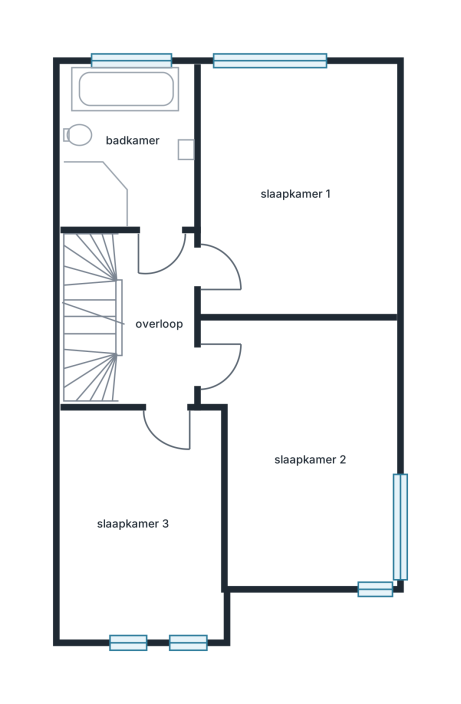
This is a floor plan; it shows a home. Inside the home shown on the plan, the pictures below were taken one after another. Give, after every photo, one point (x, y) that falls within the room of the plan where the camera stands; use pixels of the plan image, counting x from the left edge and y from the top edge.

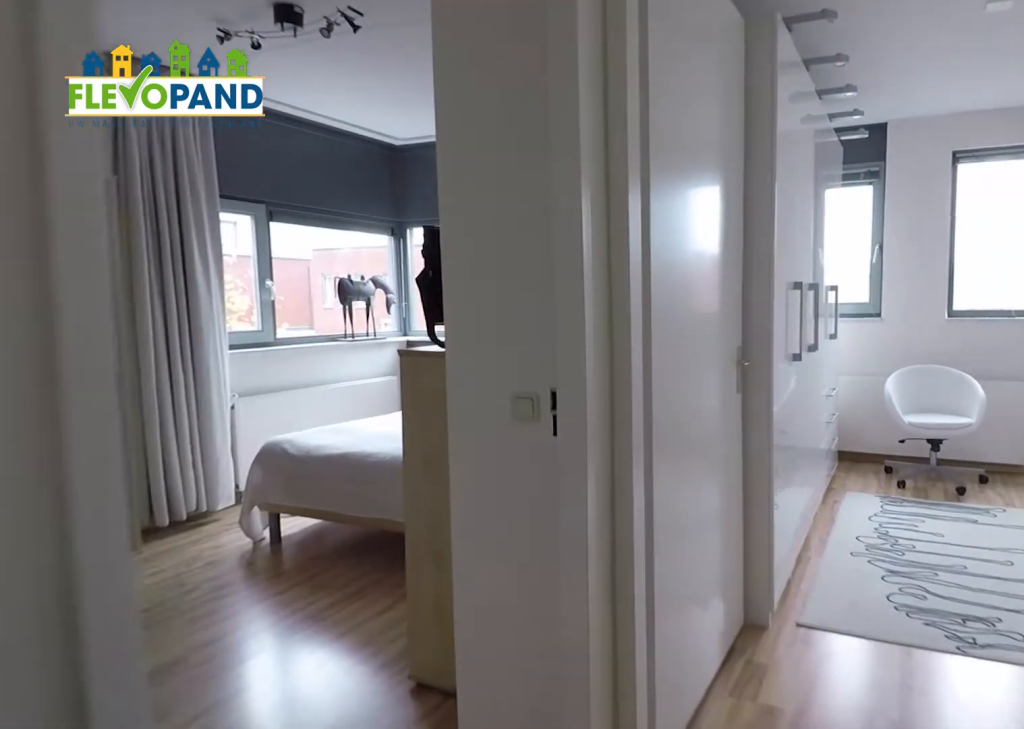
(156, 293)
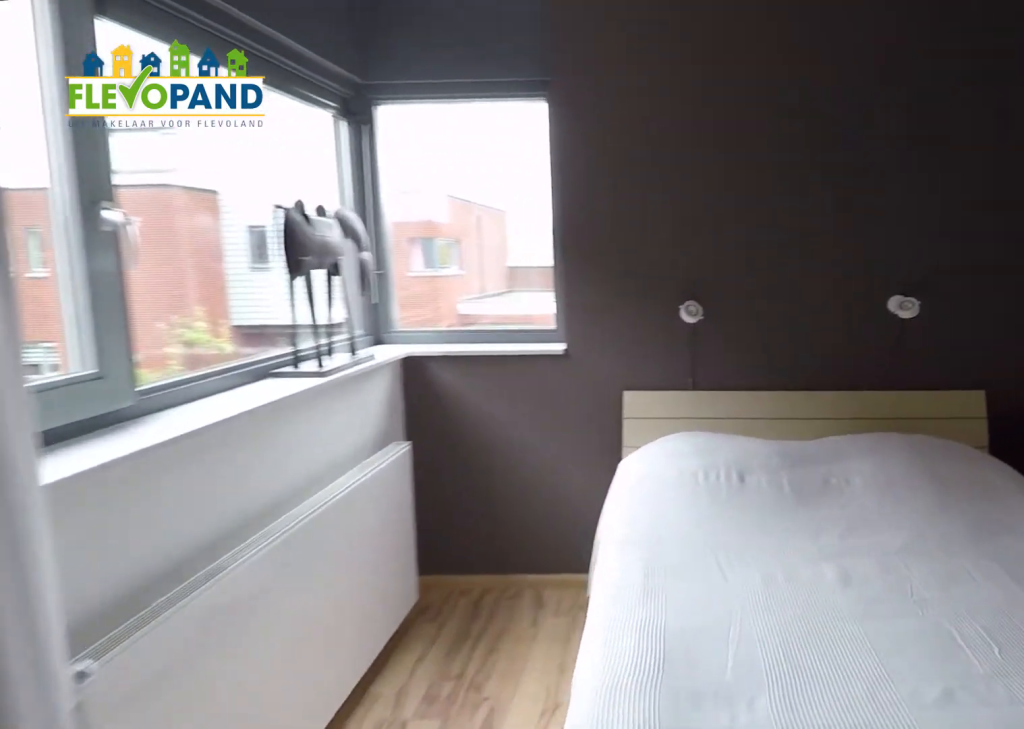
(310, 450)
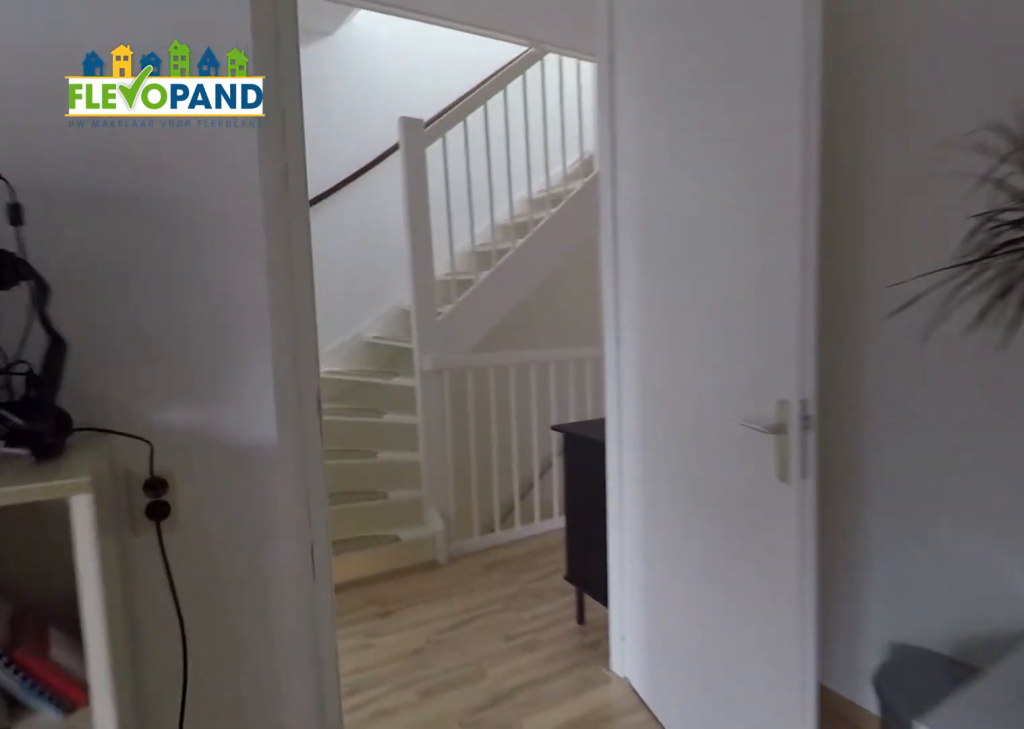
(310, 450)
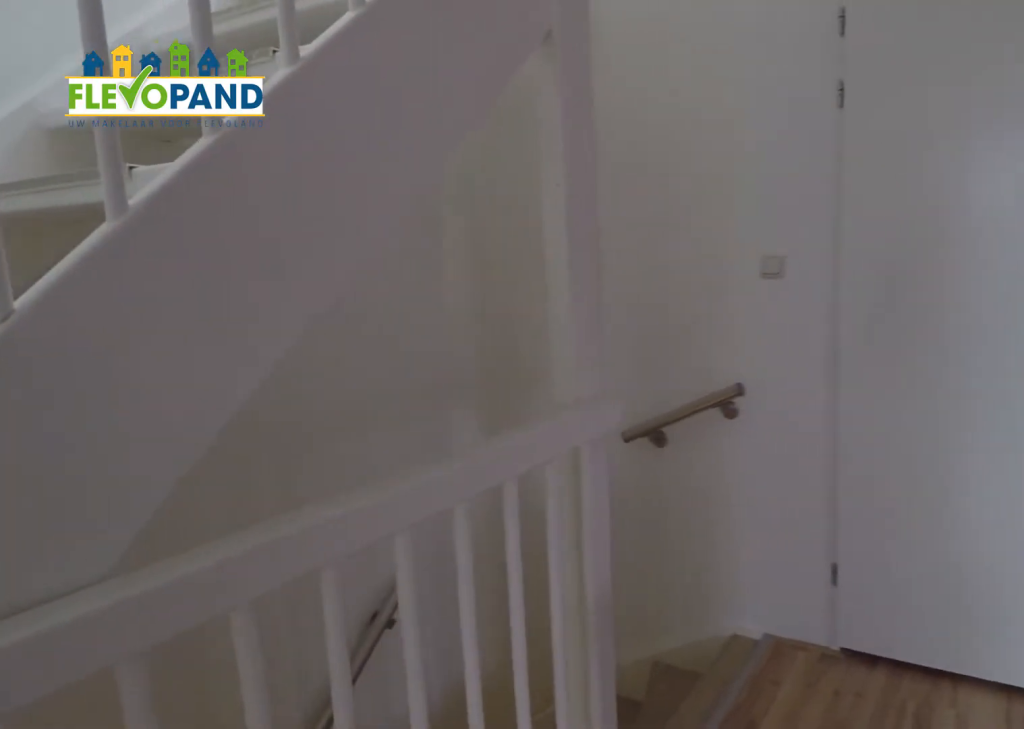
(157, 301)
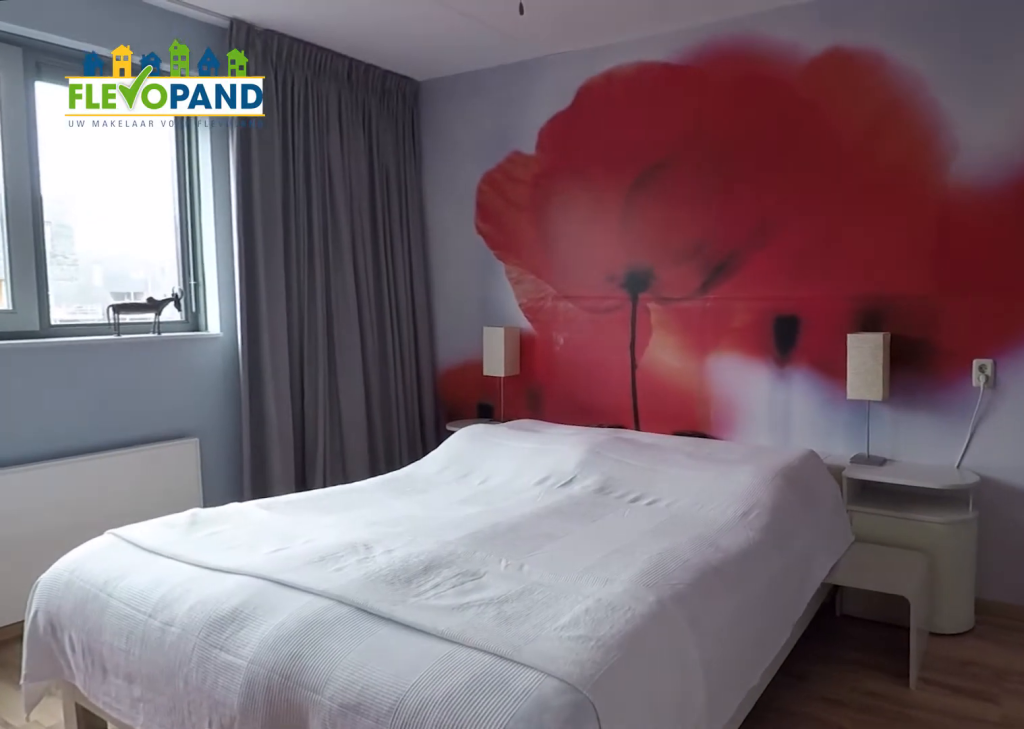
(302, 189)
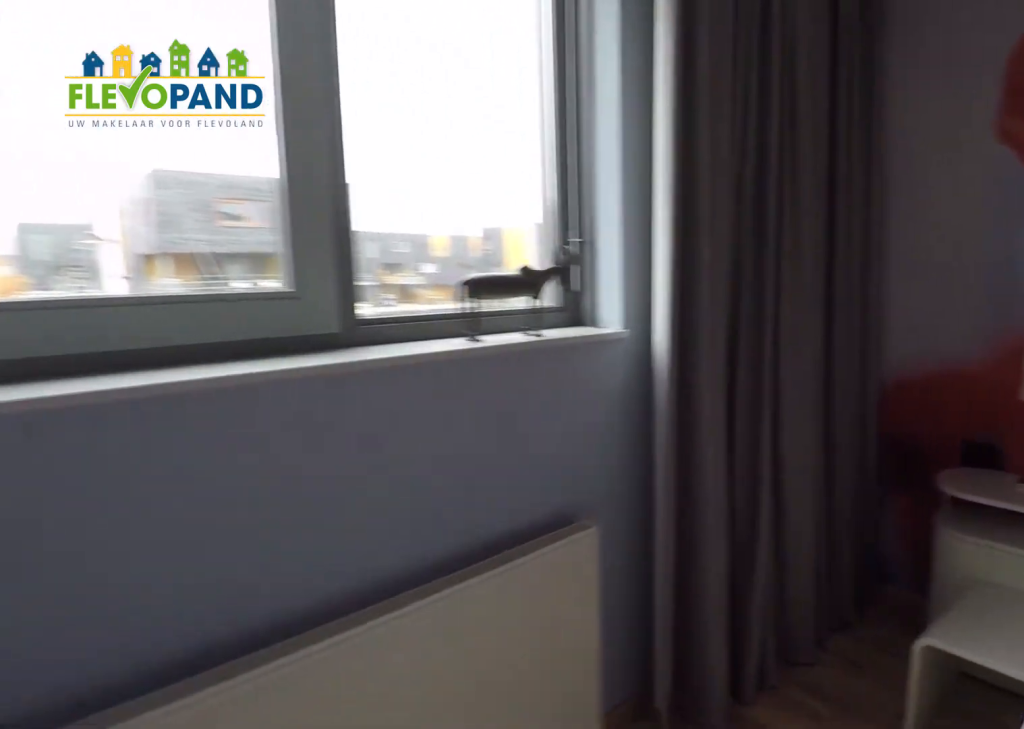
(302, 189)
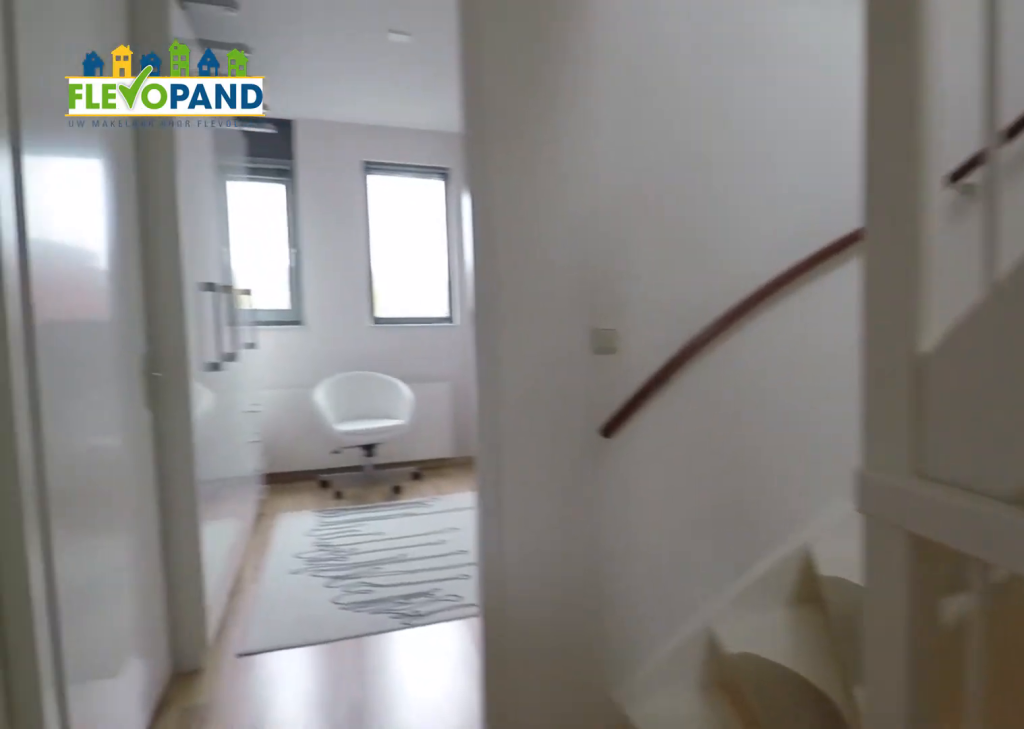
(160, 326)
